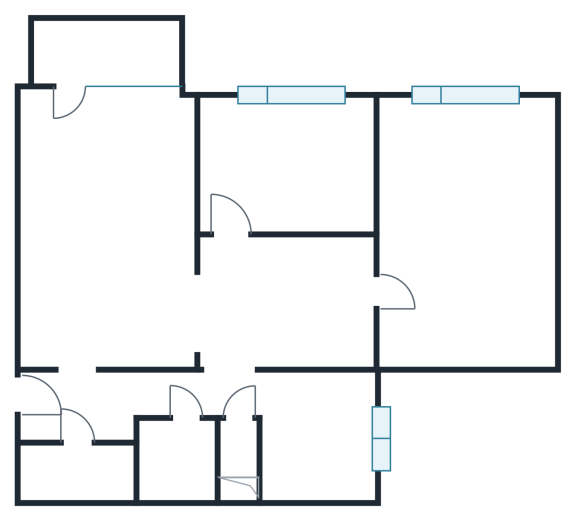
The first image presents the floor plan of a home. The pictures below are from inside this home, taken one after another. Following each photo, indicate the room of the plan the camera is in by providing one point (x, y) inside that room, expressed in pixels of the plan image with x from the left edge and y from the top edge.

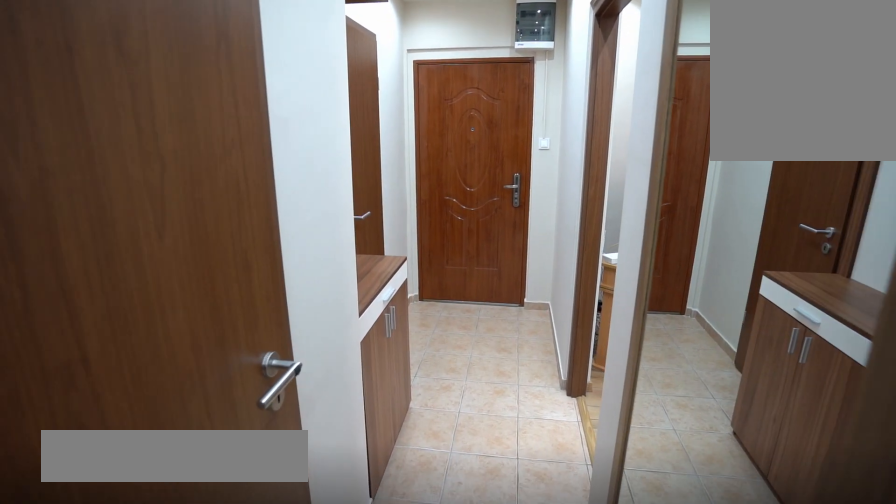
(97, 407)
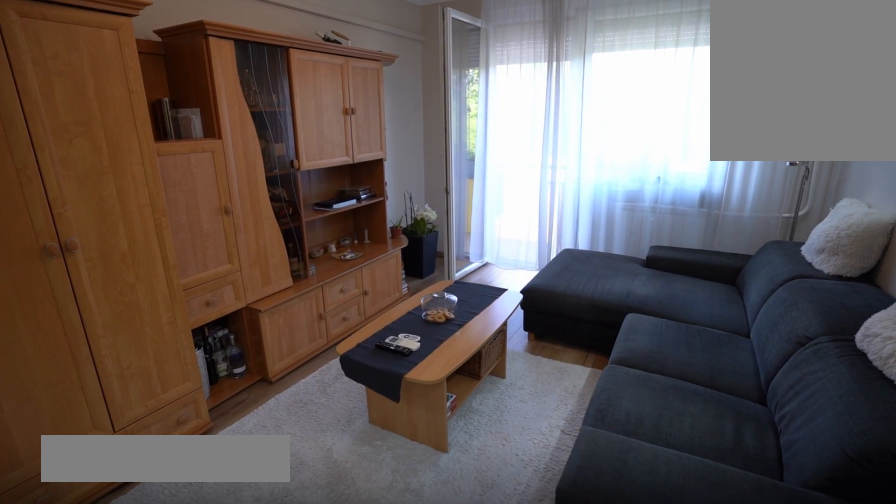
(97, 226)
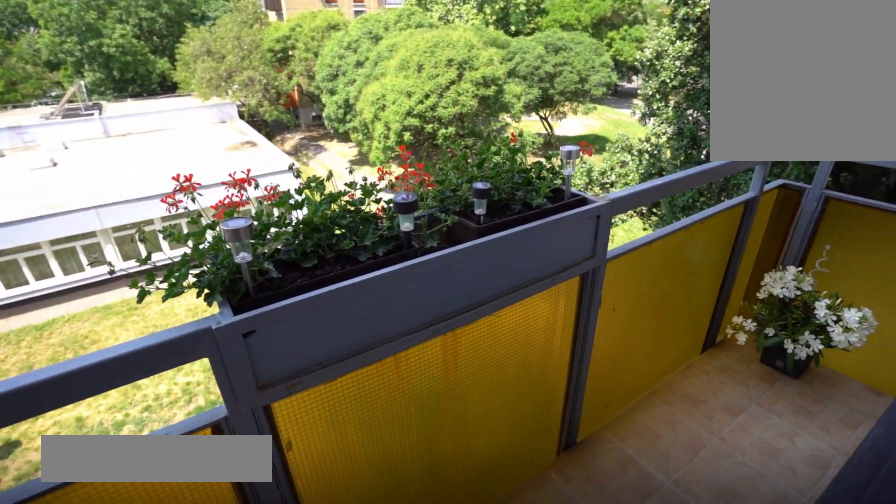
(97, 54)
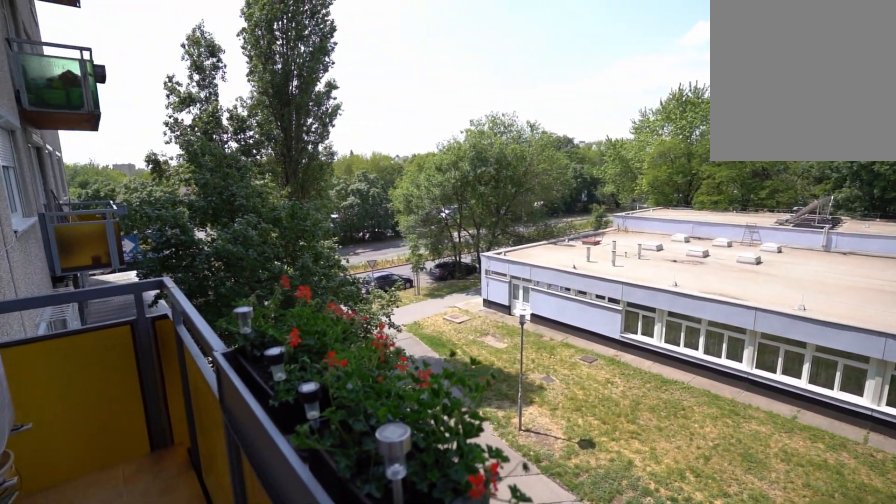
(97, 54)
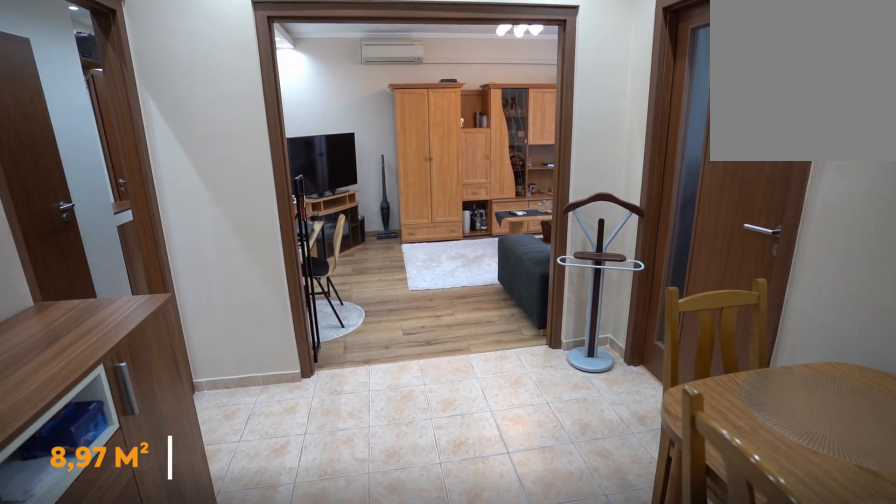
(288, 298)
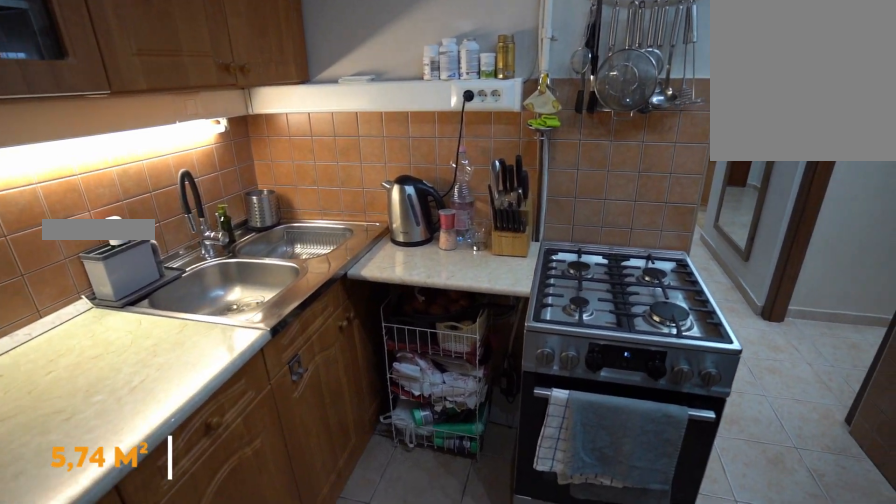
(315, 433)
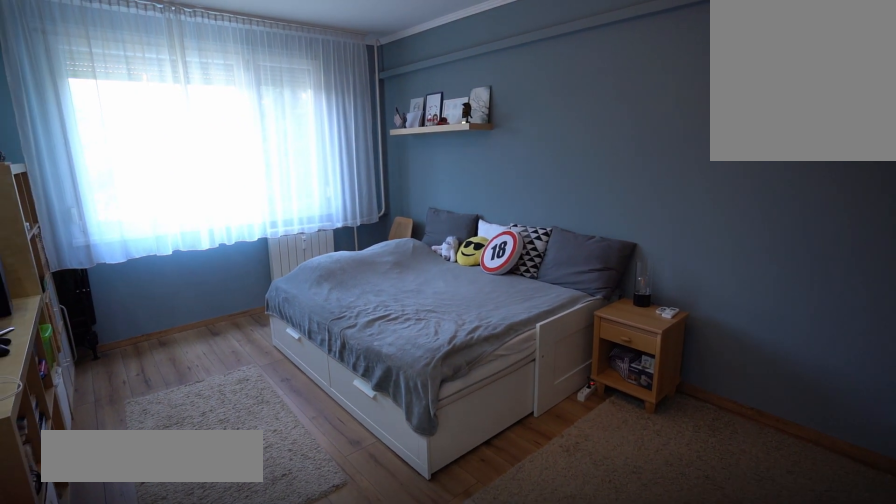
(473, 246)
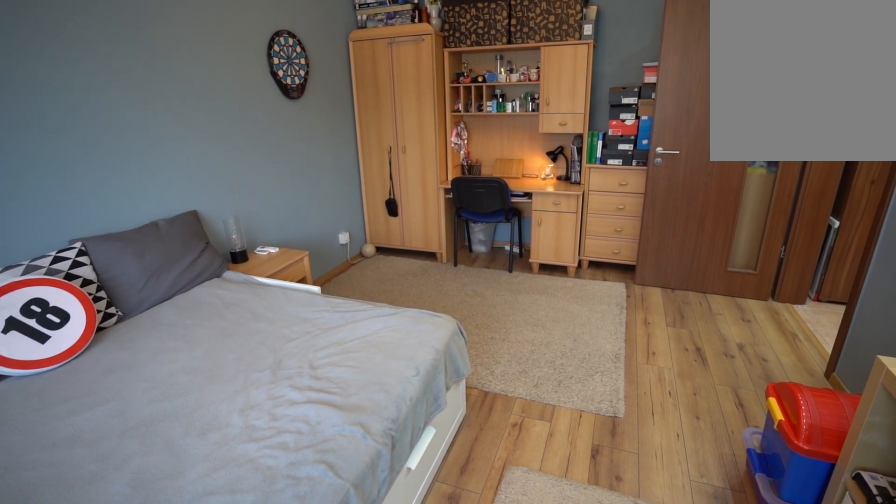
(472, 245)
